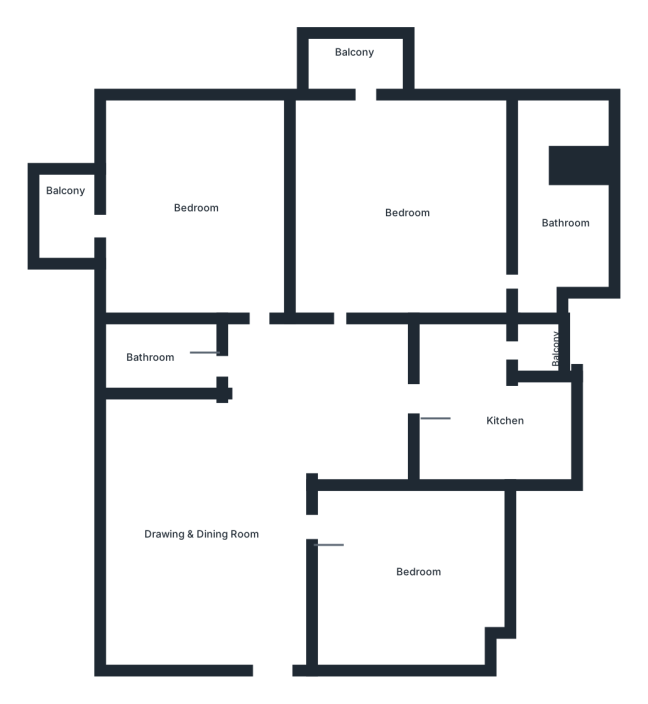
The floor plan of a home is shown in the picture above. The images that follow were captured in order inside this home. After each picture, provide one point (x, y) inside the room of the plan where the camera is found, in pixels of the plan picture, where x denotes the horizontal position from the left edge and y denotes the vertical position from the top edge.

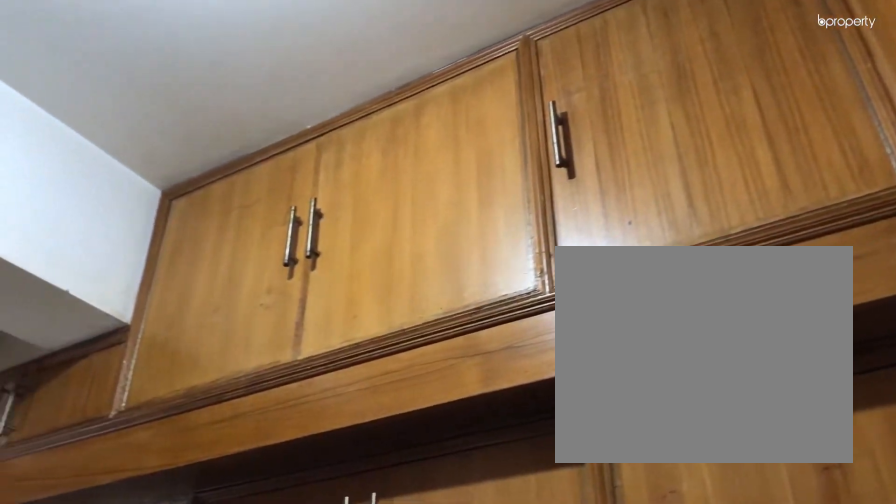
(465, 401)
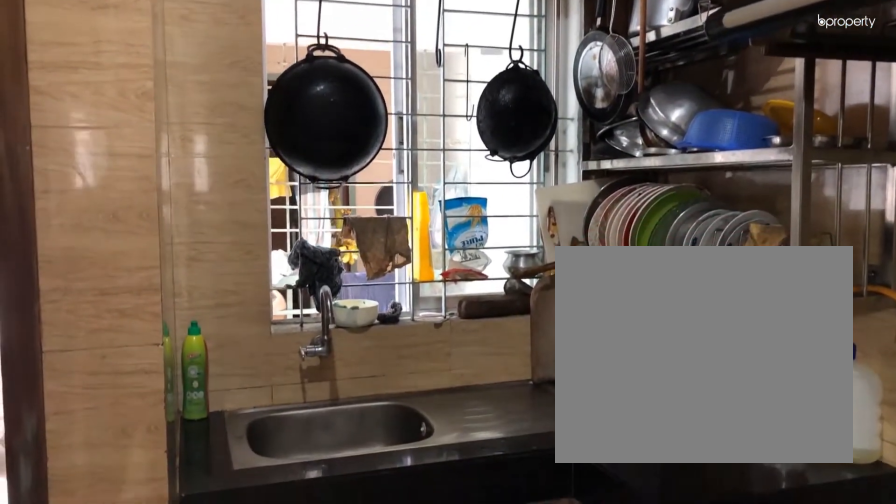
(465, 401)
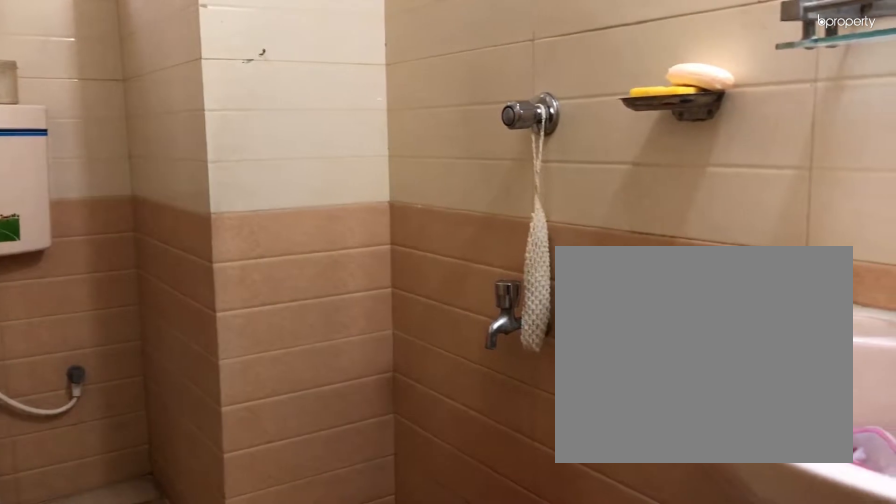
(164, 356)
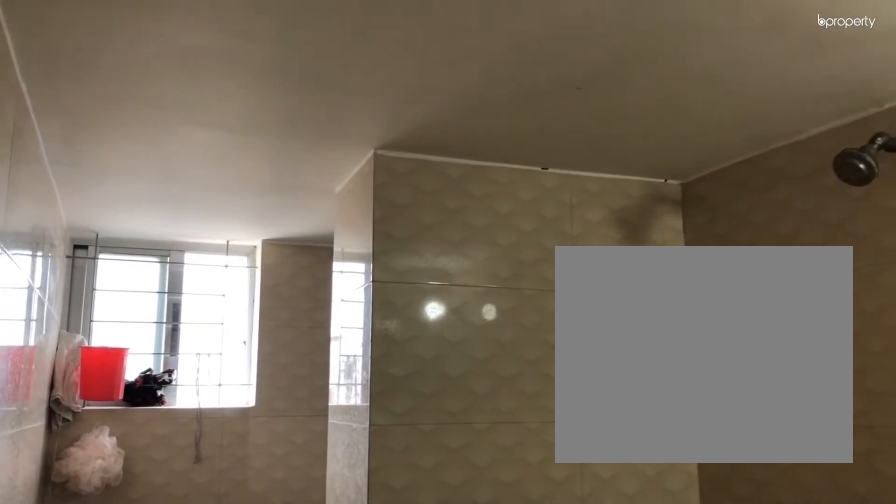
(547, 223)
